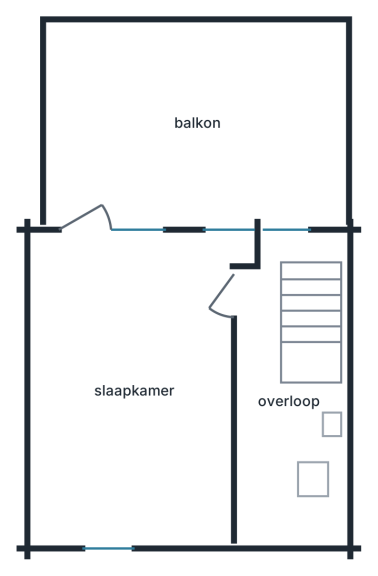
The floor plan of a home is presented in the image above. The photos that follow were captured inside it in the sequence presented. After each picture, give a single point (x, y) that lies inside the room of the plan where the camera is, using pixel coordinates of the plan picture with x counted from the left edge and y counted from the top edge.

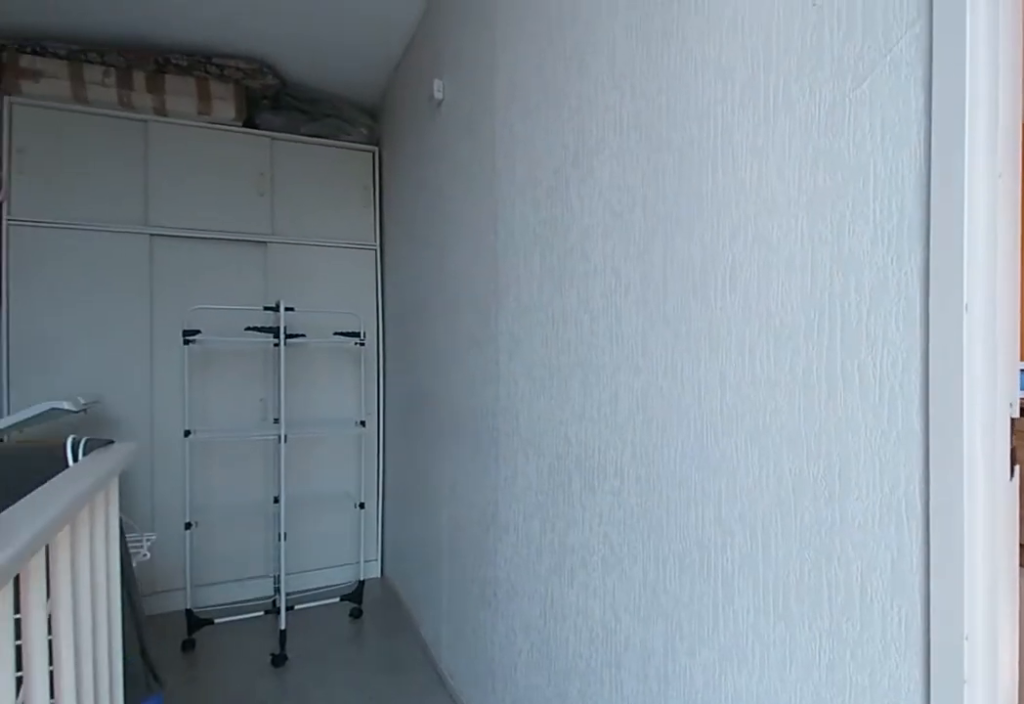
(283, 412)
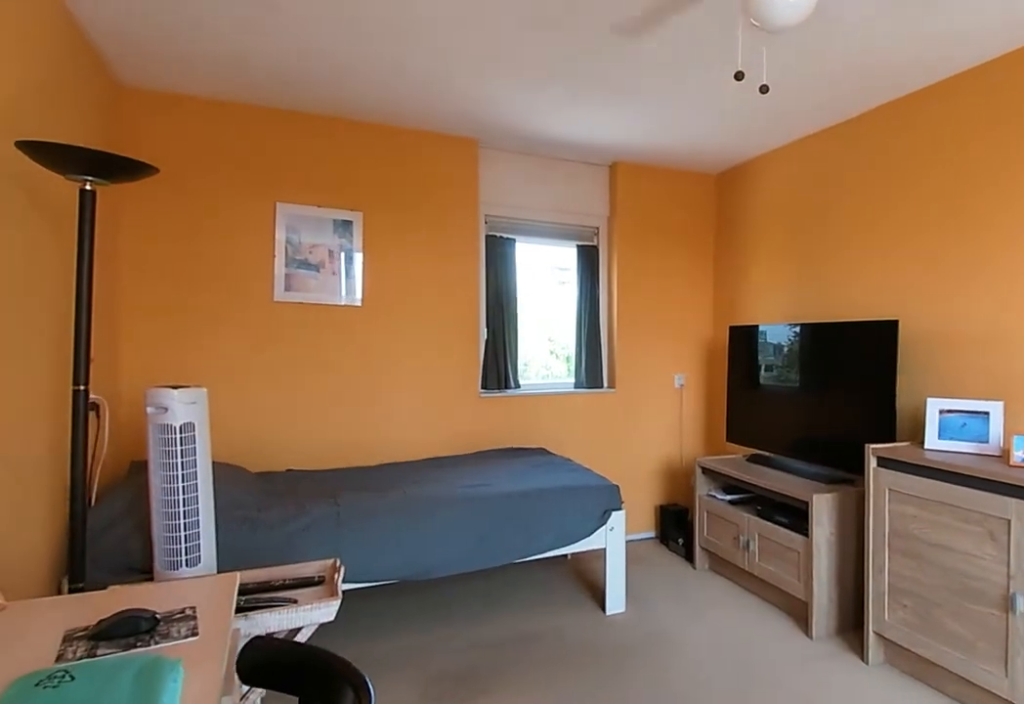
(132, 413)
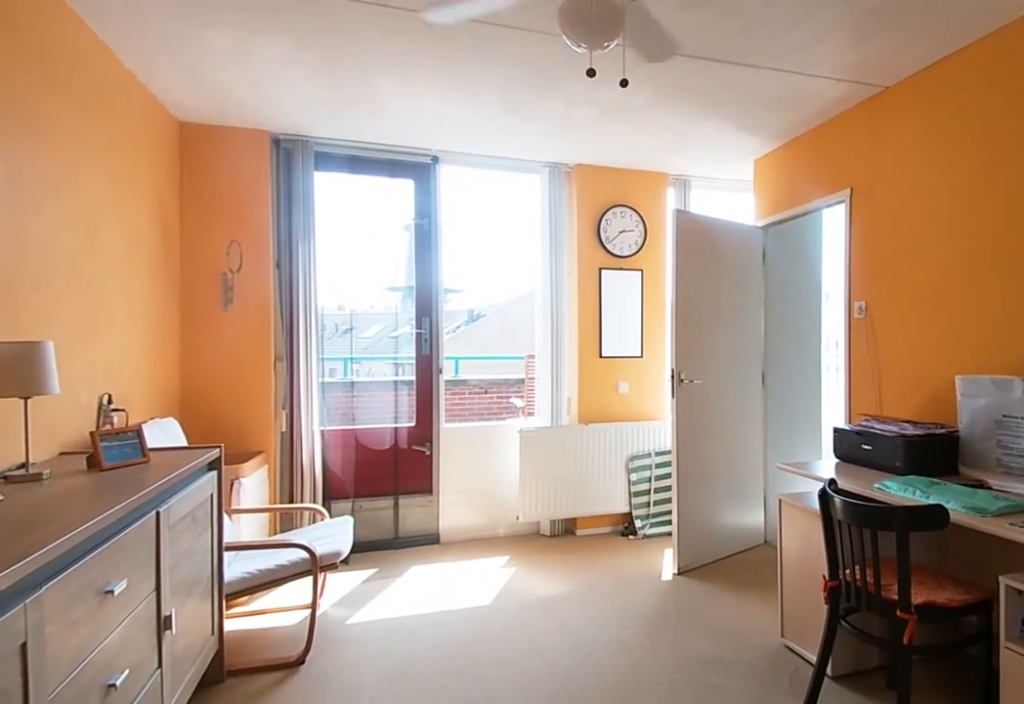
(132, 413)
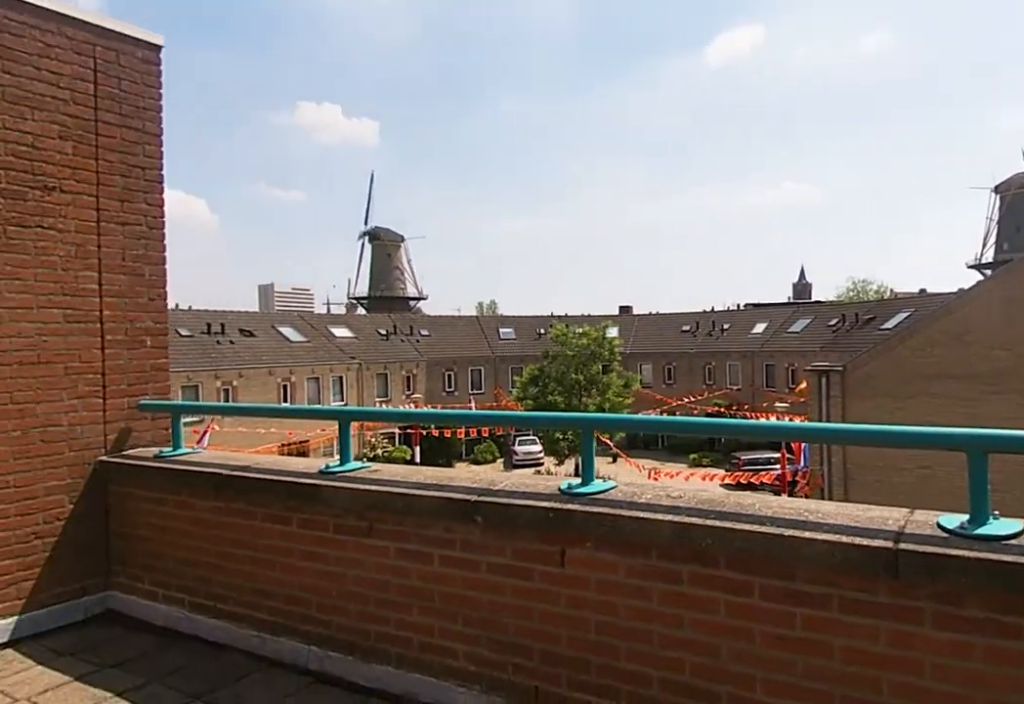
(270, 116)
